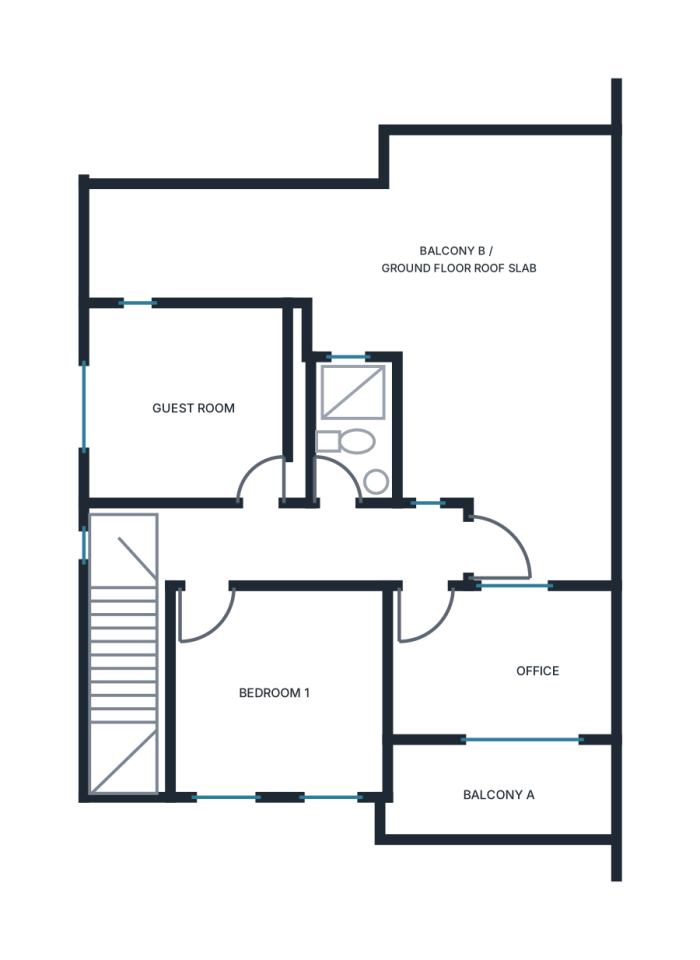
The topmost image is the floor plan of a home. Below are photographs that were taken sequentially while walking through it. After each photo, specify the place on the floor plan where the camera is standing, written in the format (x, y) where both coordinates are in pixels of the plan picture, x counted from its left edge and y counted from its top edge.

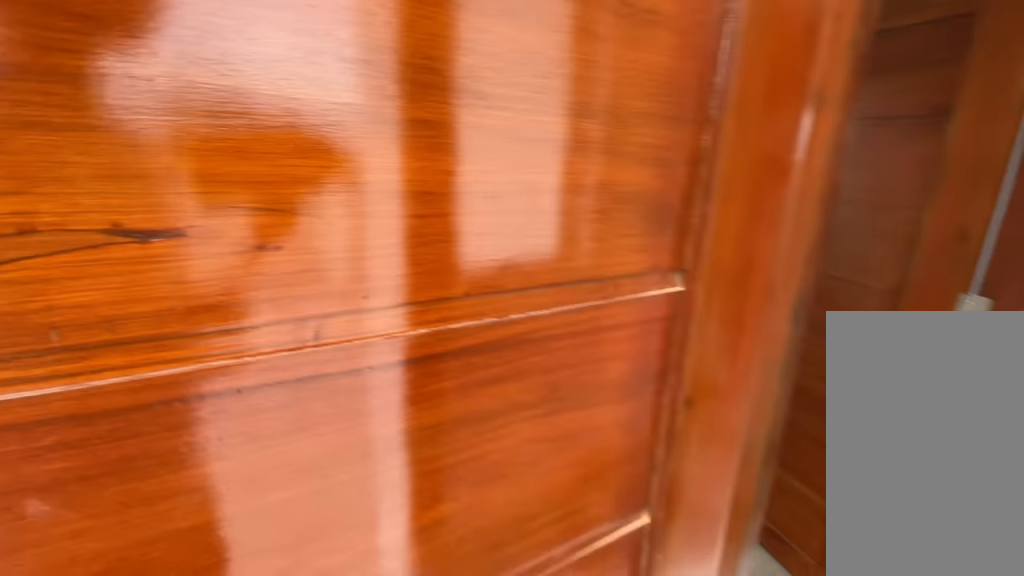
(559, 489)
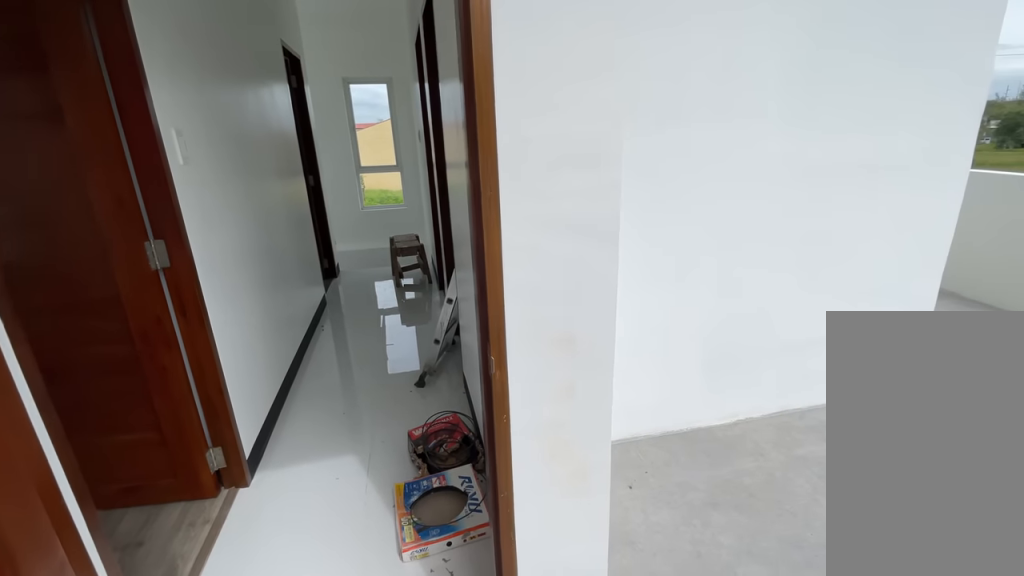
(559, 489)
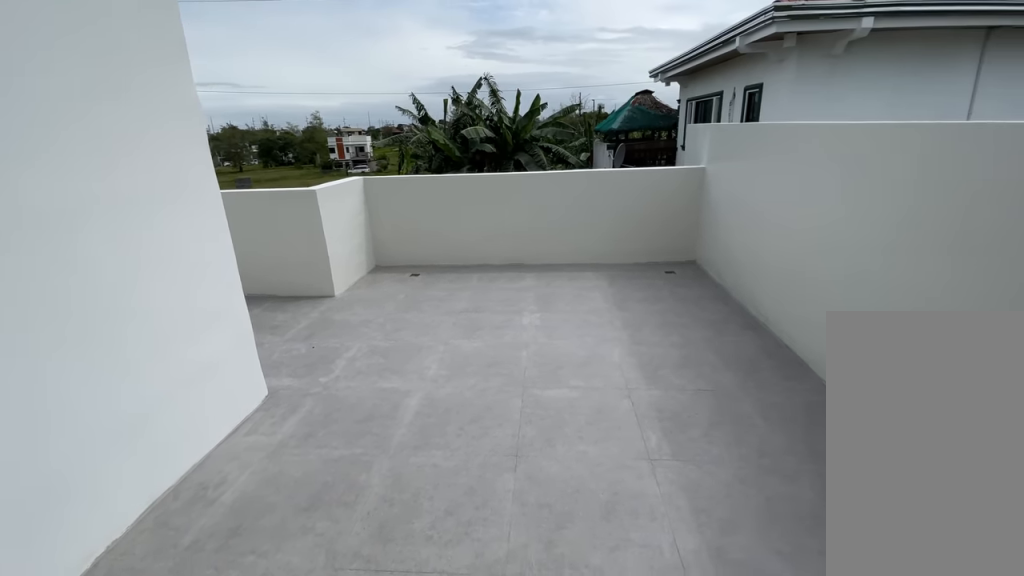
(559, 489)
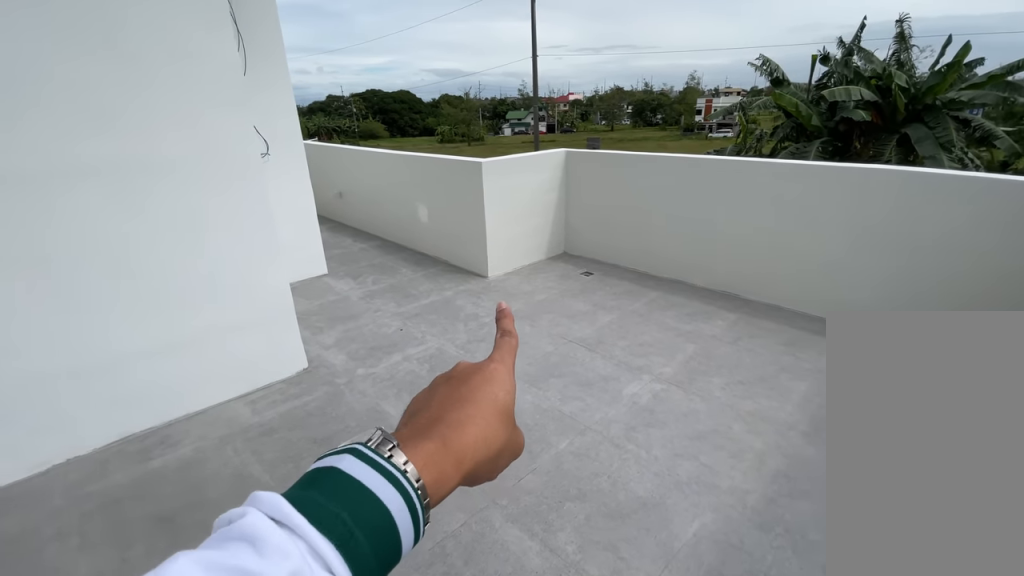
(560, 472)
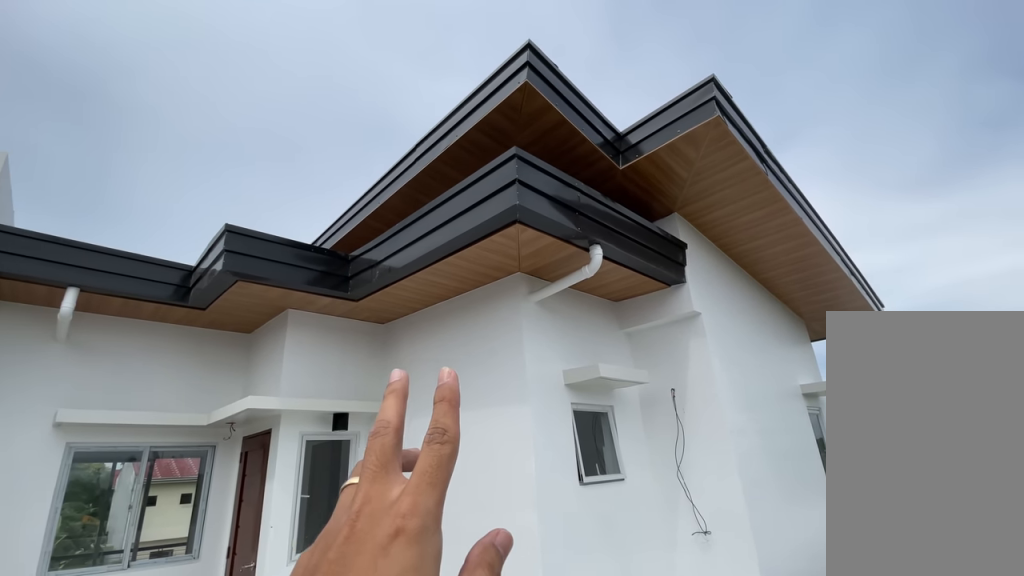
(558, 474)
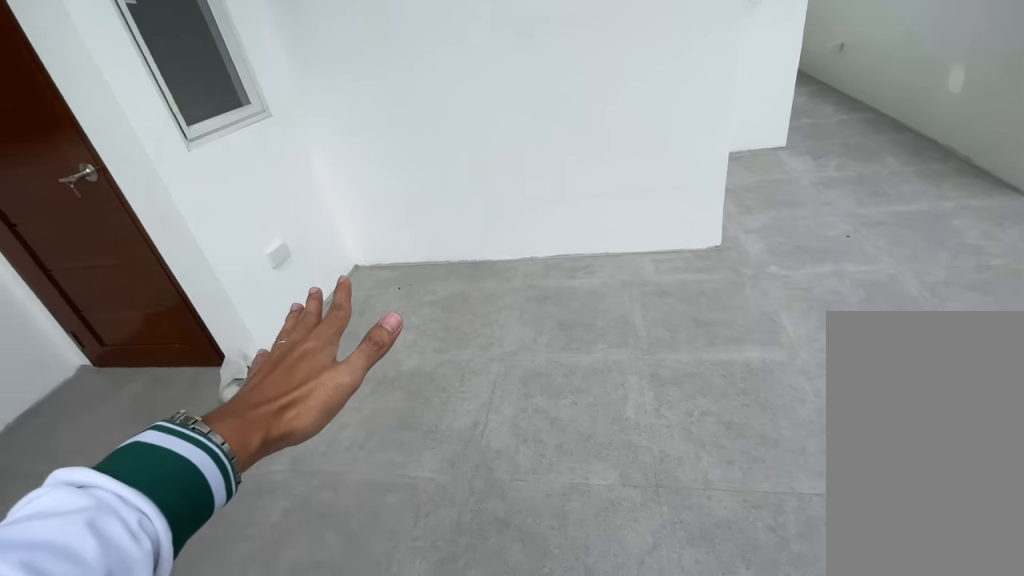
(495, 302)
